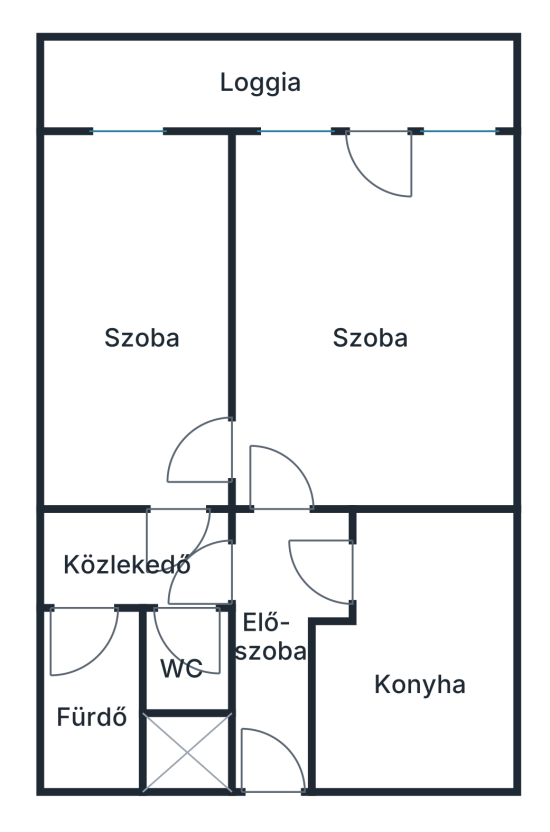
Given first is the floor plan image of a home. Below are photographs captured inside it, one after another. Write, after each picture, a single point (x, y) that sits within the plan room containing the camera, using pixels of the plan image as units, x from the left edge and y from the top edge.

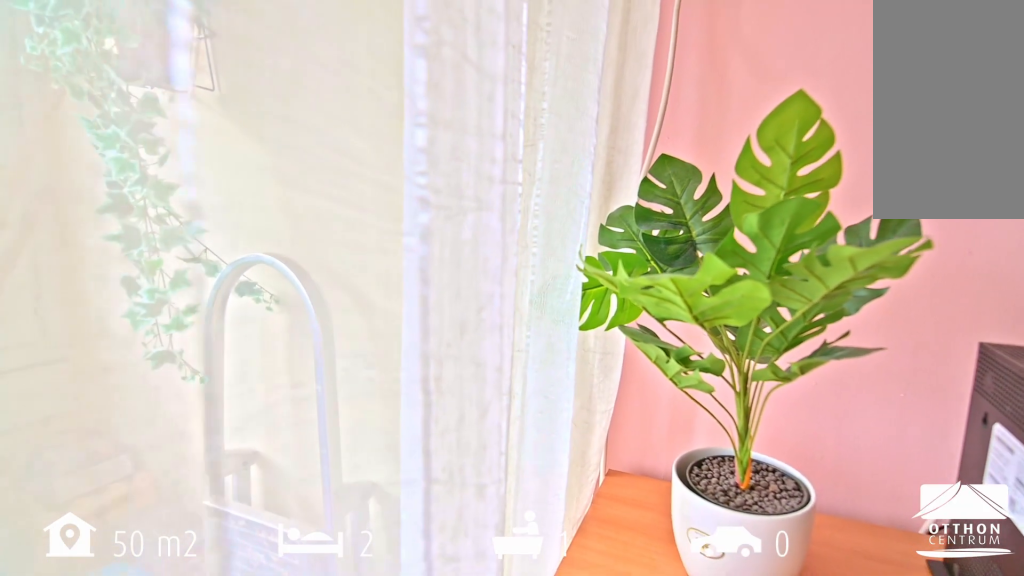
(365, 365)
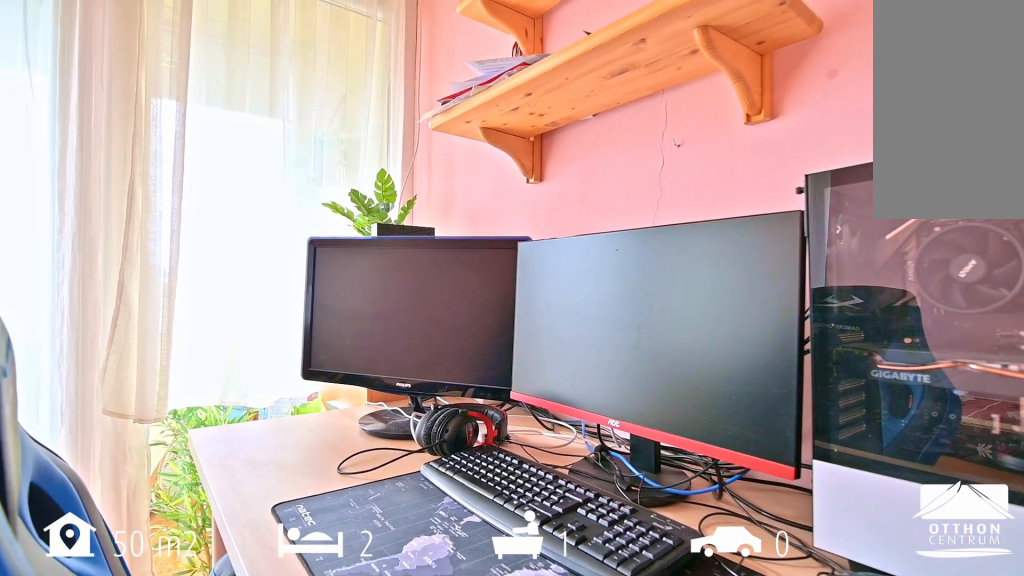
(365, 365)
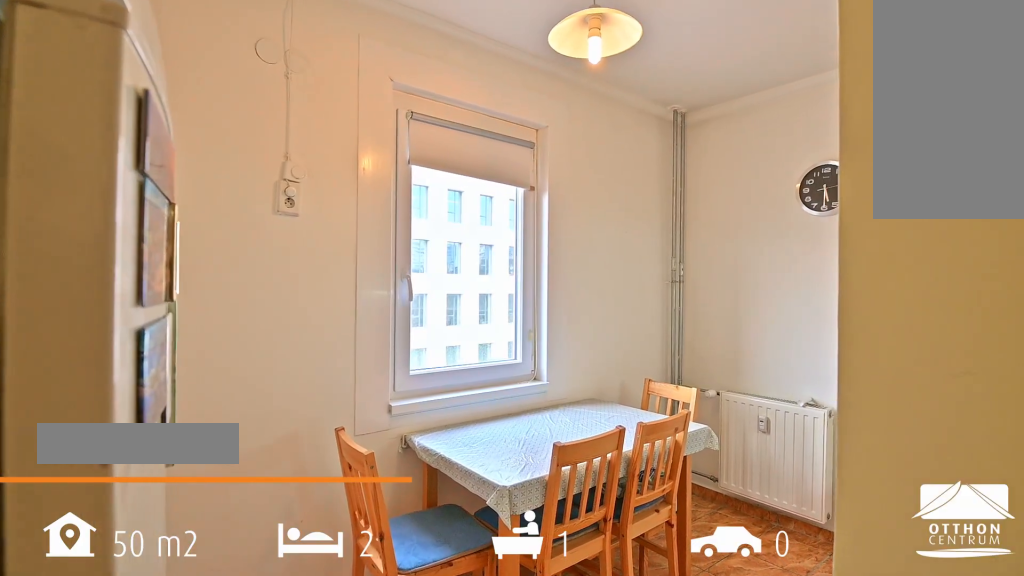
(435, 640)
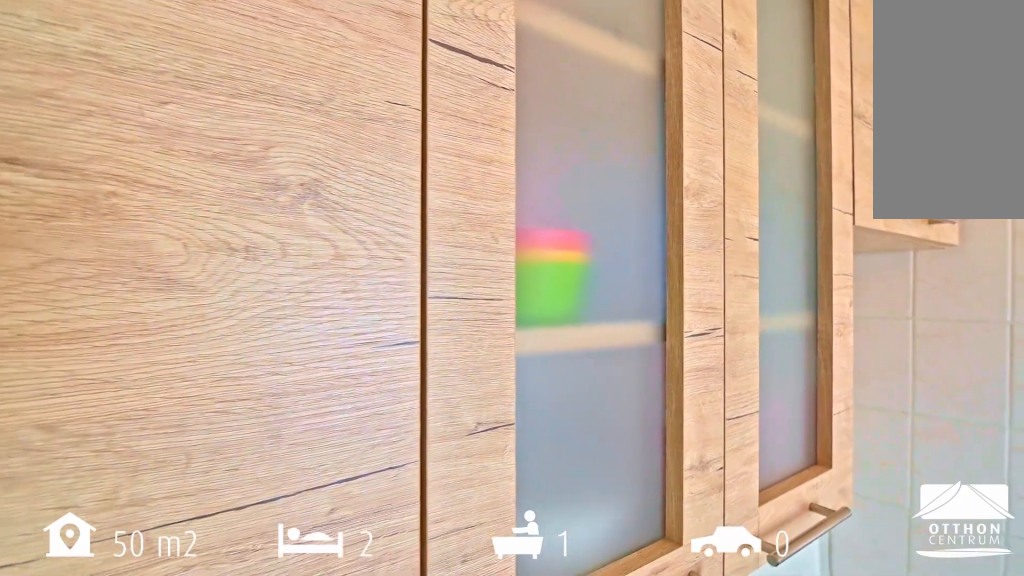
(436, 640)
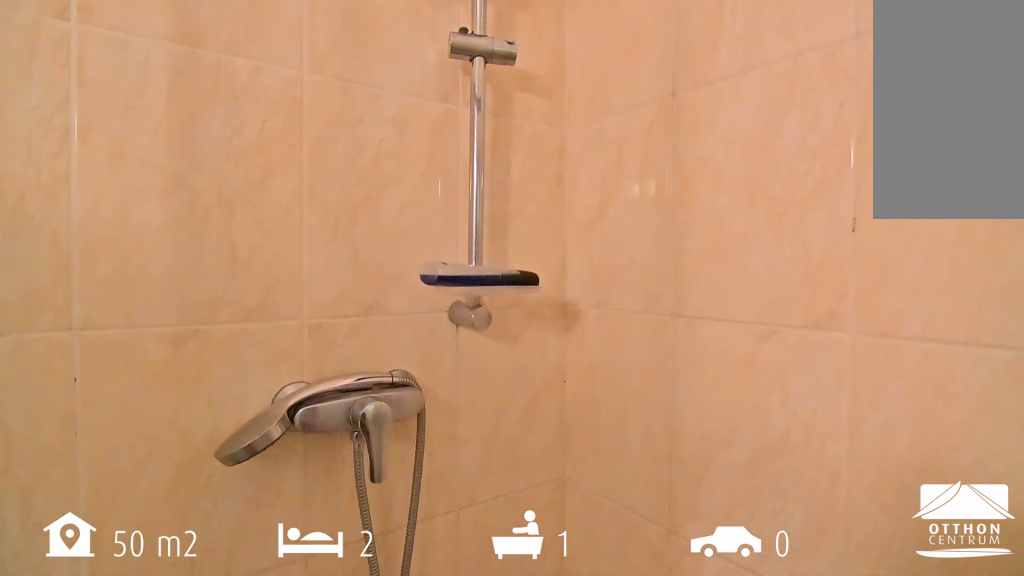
(99, 720)
